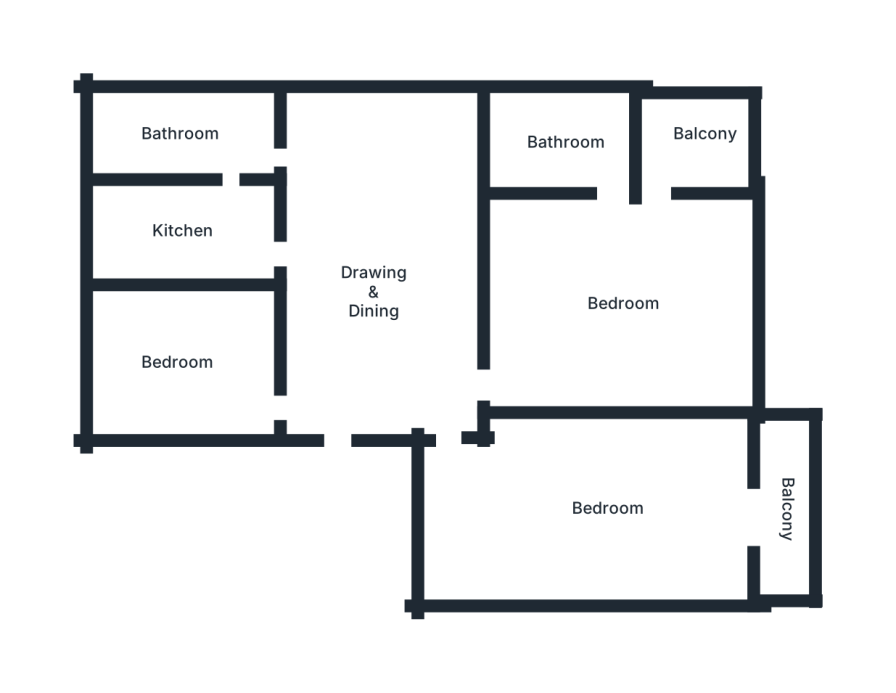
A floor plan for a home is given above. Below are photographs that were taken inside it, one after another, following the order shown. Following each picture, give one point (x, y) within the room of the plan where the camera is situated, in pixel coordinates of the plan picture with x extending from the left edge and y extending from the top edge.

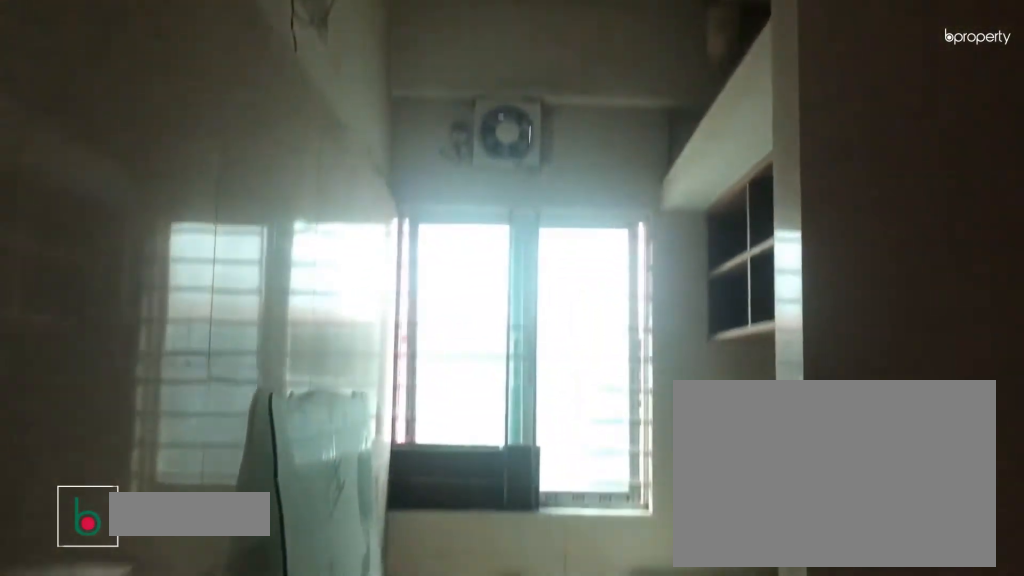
(192, 226)
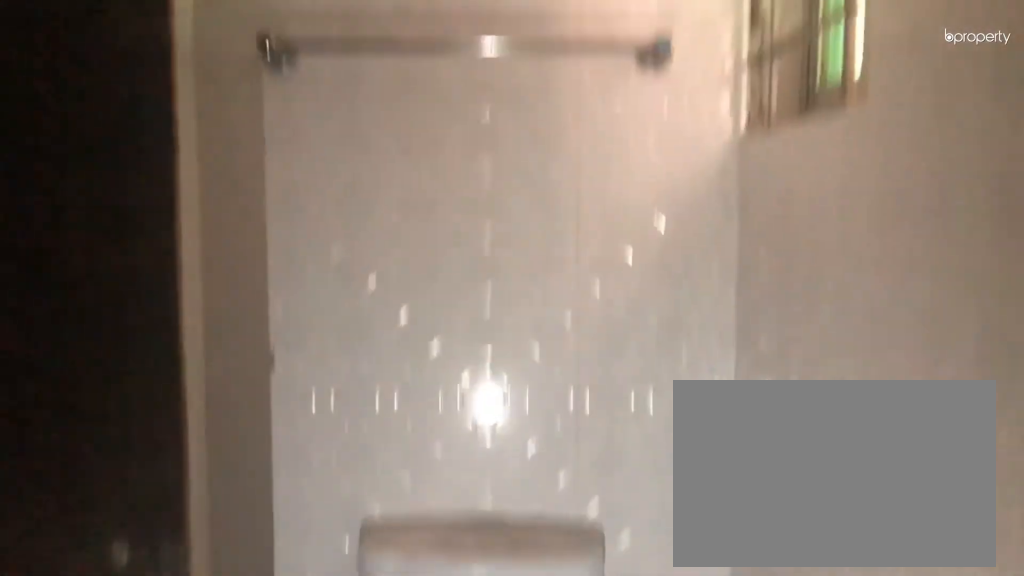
(182, 134)
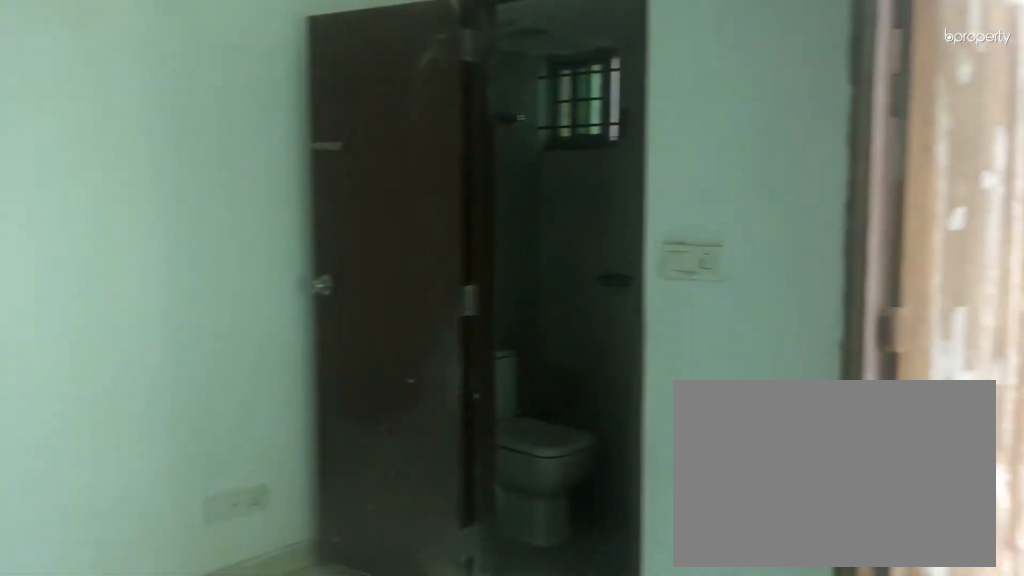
(626, 301)
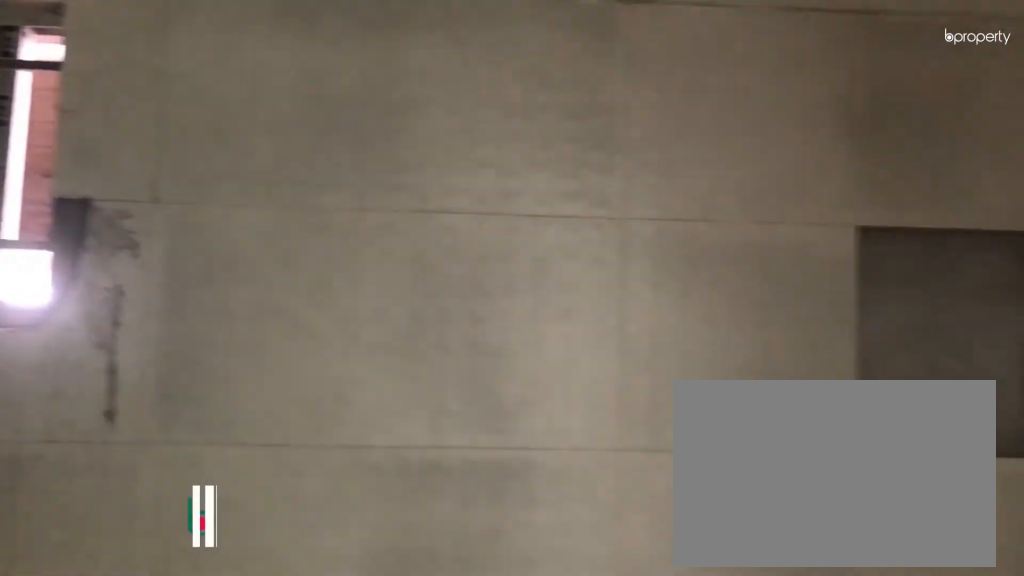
(585, 140)
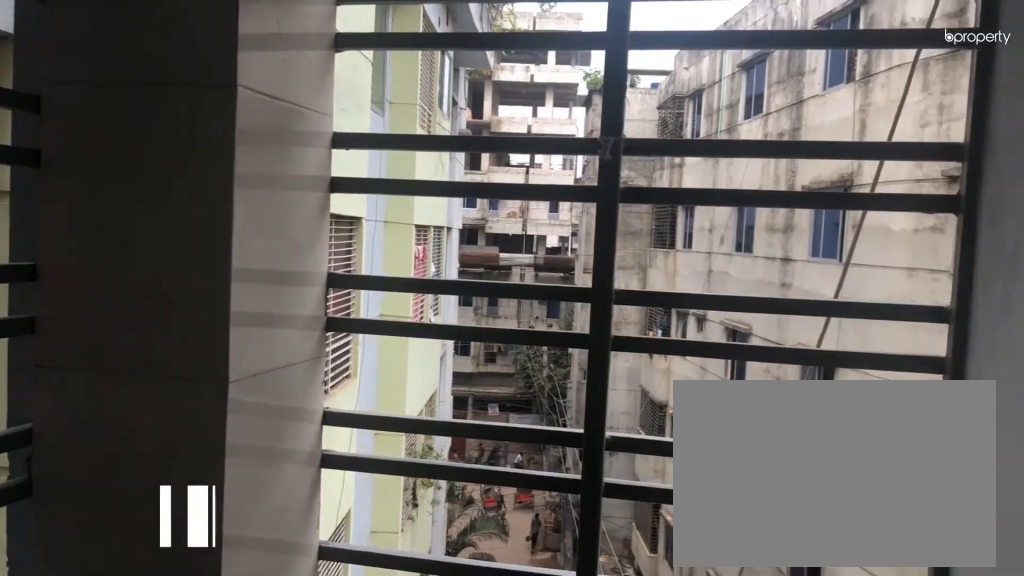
(701, 144)
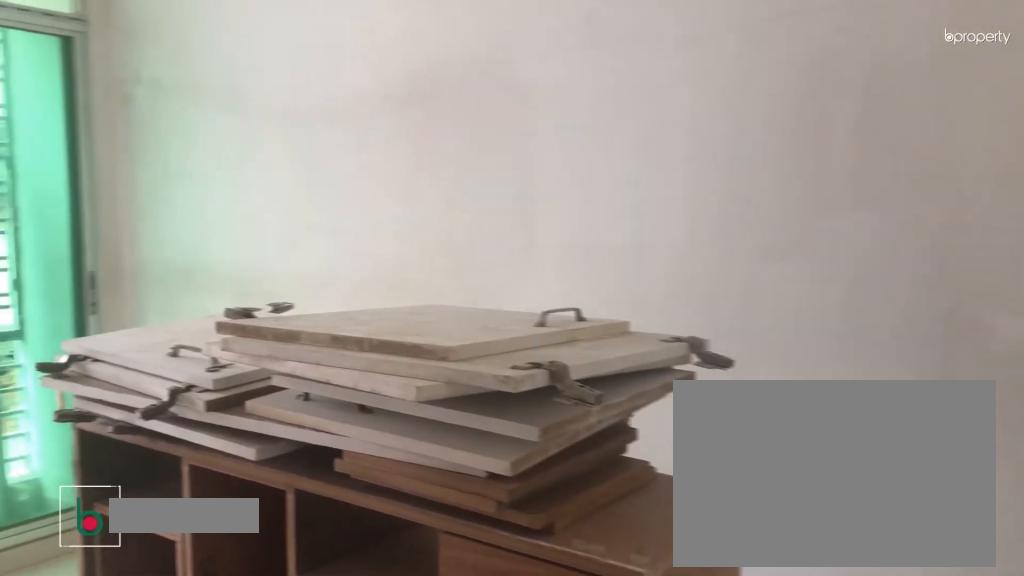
(608, 526)
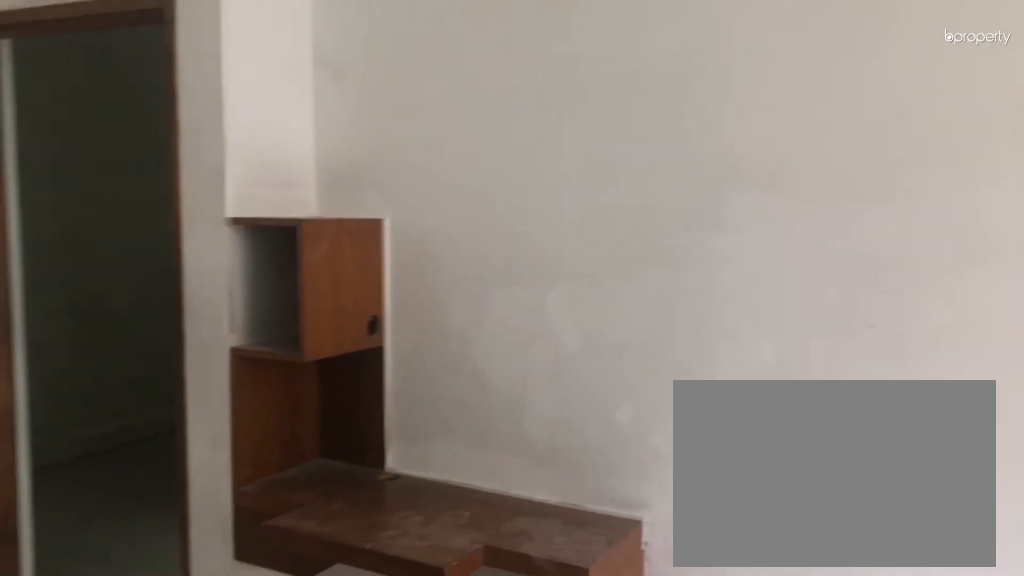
(608, 527)
